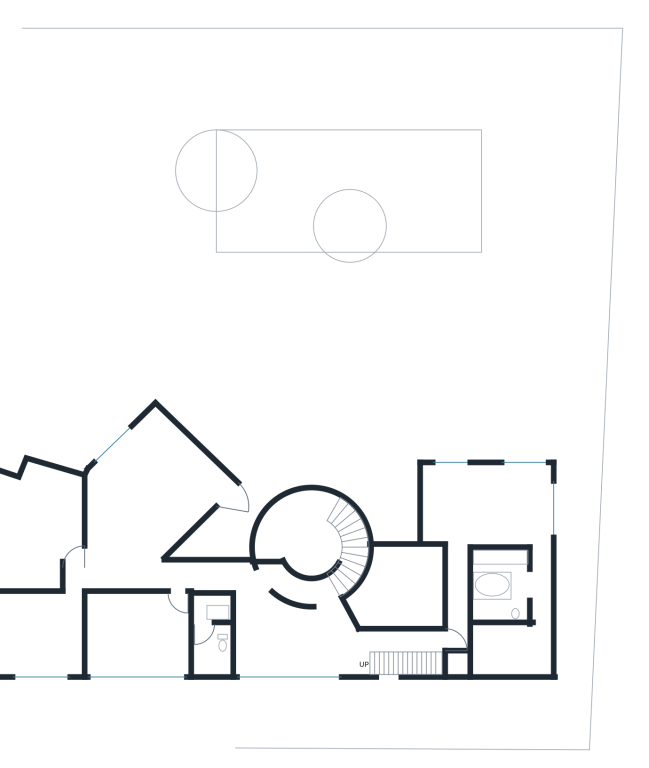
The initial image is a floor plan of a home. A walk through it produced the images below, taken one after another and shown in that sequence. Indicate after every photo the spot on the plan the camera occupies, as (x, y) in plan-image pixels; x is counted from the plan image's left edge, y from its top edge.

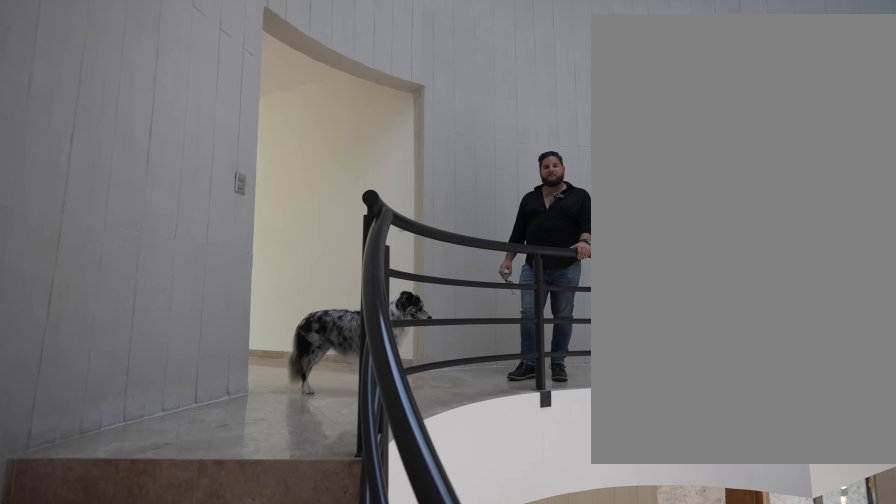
(348, 562)
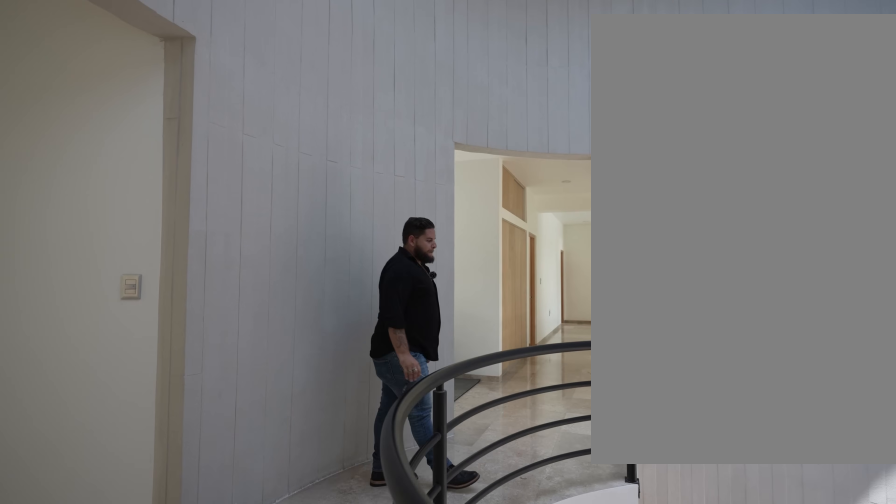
(335, 580)
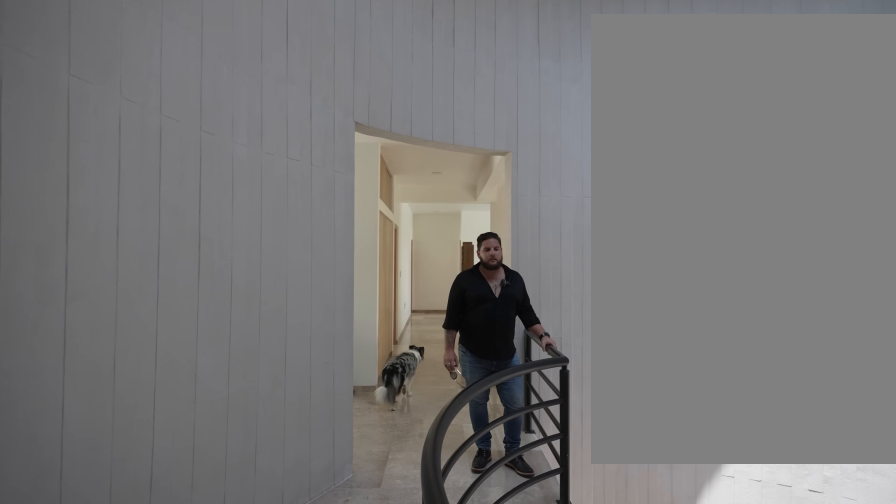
(326, 584)
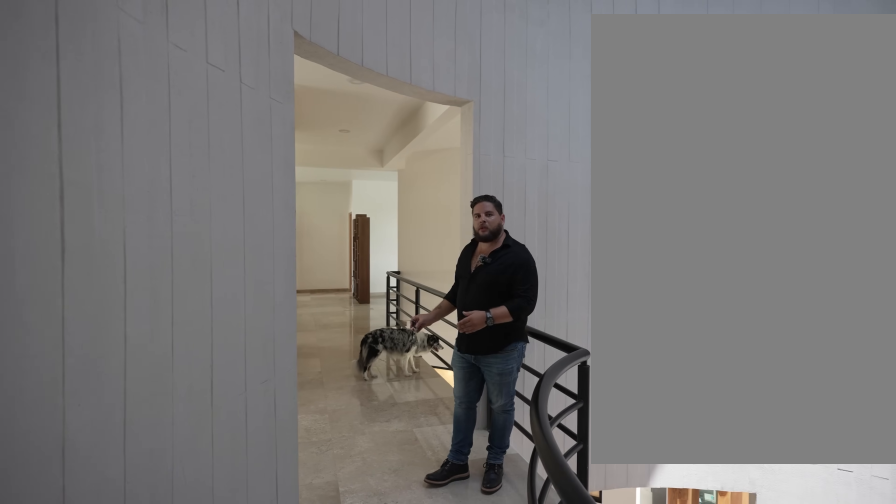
(326, 584)
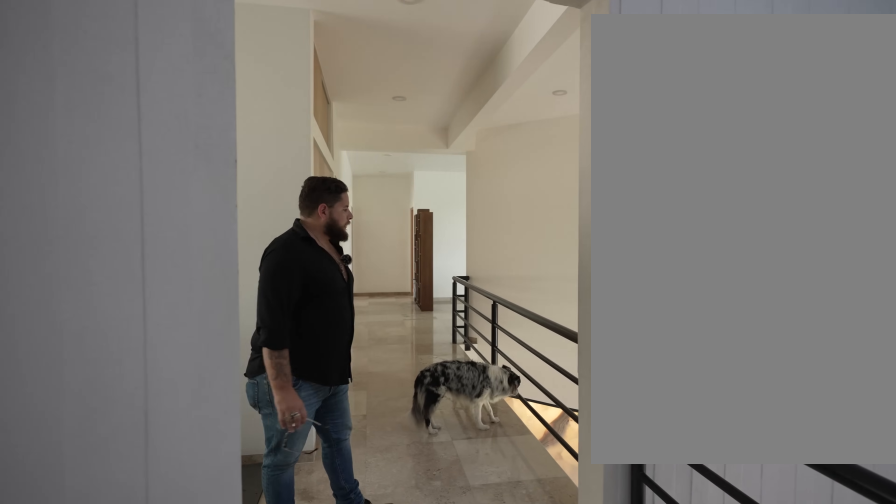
(326, 584)
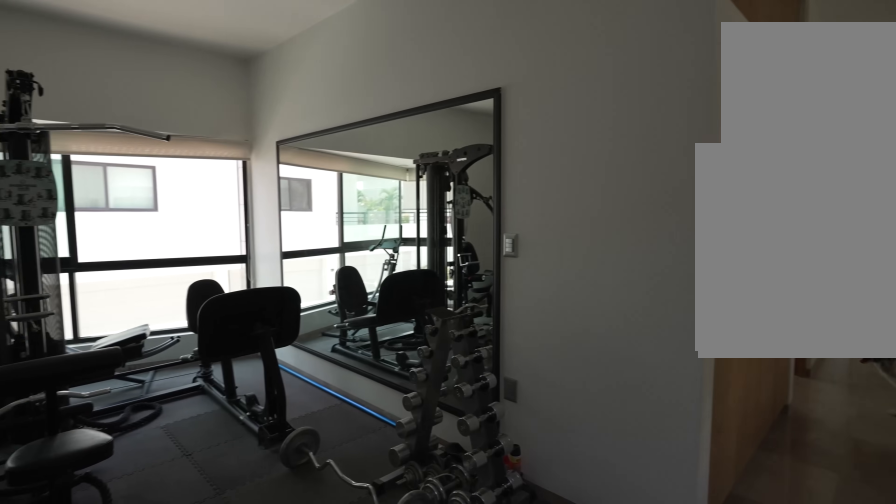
(299, 578)
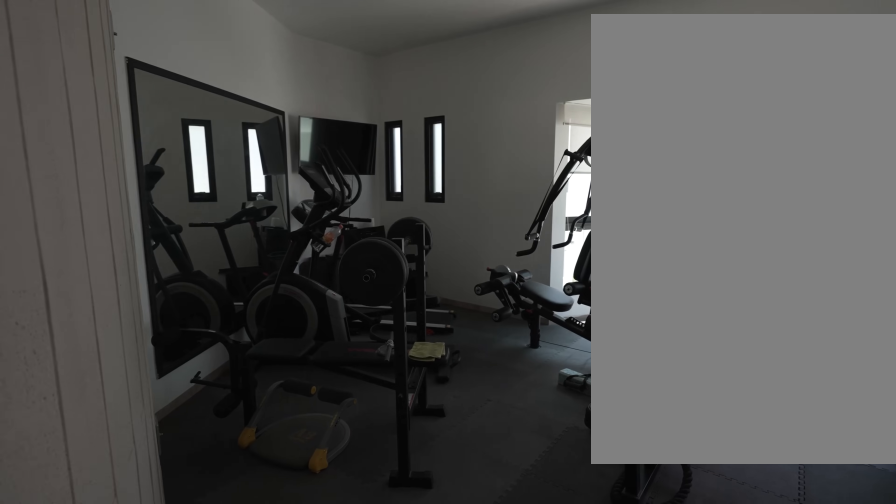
(272, 577)
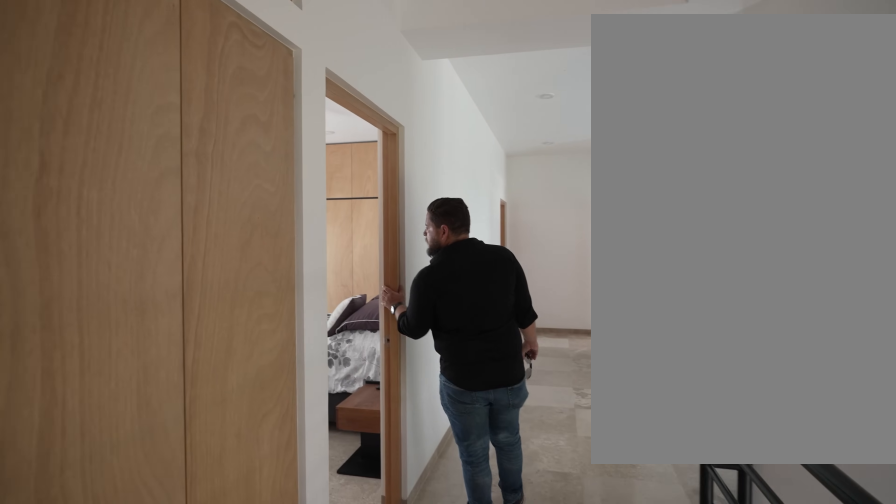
(261, 592)
